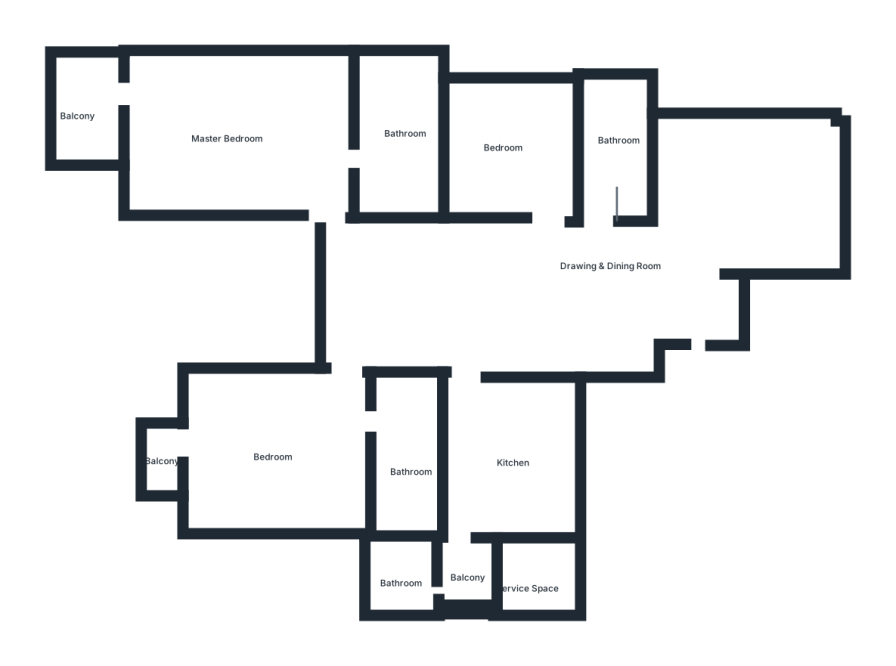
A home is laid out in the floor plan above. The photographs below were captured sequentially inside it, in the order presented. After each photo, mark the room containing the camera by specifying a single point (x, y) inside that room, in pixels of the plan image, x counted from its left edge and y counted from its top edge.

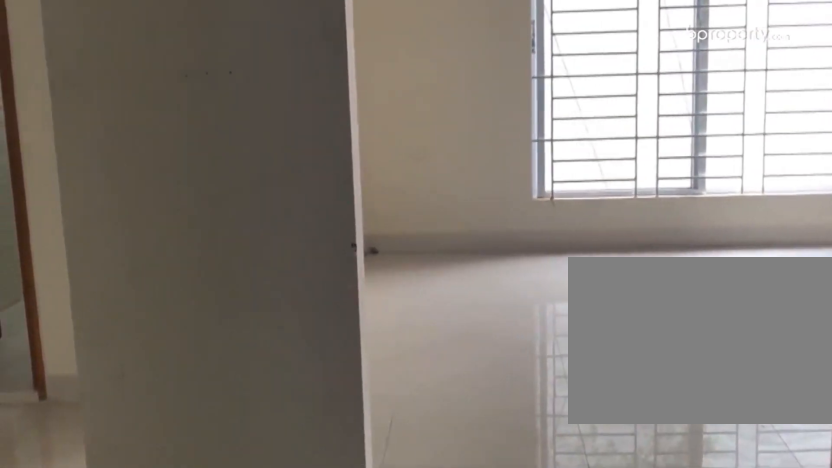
(594, 292)
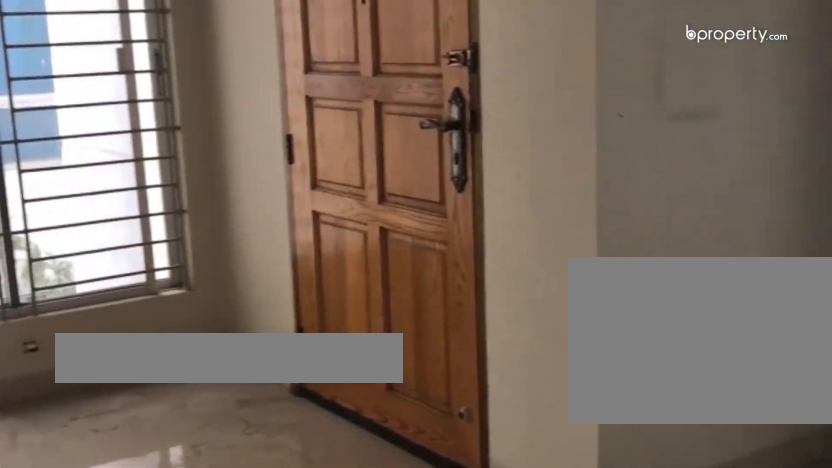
(594, 292)
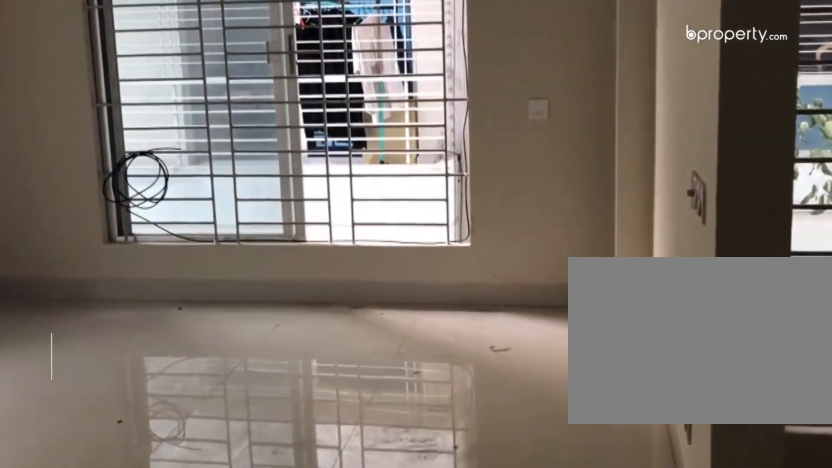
(739, 197)
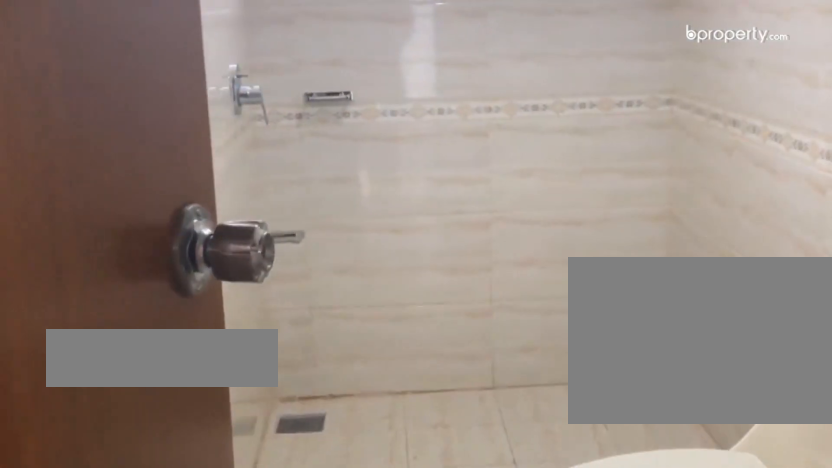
(609, 167)
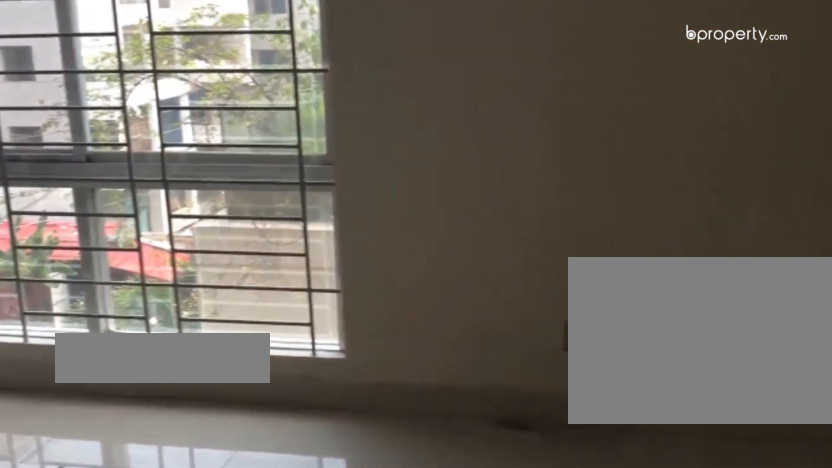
(242, 137)
